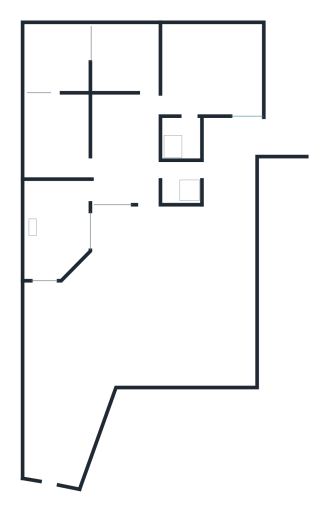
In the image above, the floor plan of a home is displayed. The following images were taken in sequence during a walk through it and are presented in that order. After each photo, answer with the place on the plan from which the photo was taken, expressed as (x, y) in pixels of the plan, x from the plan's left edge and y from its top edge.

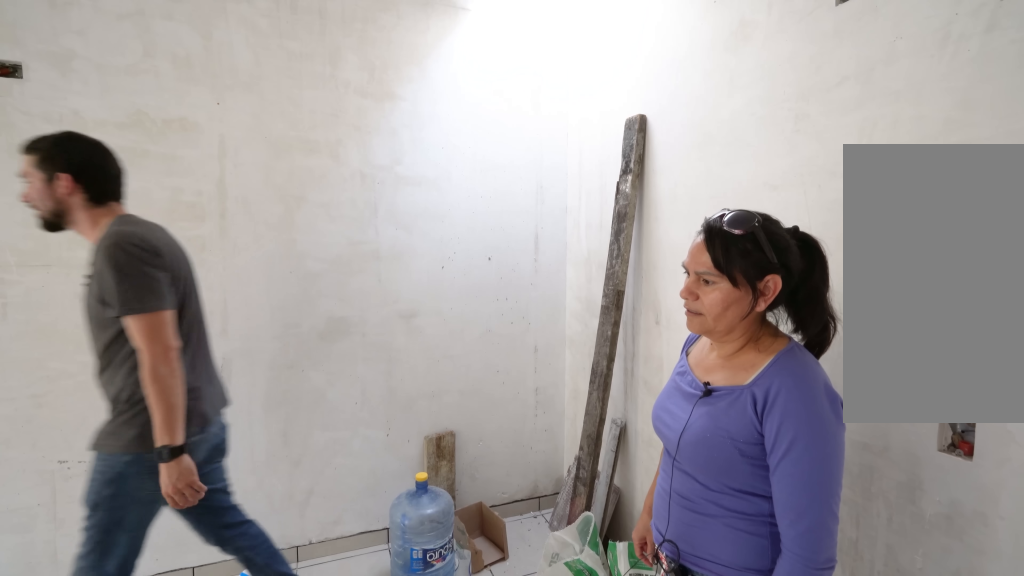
(141, 127)
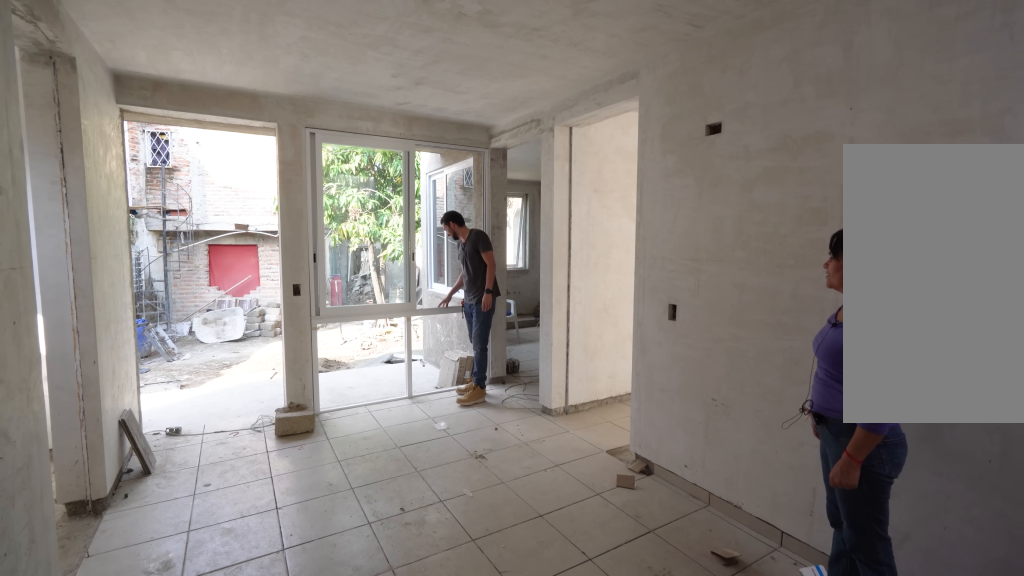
(135, 109)
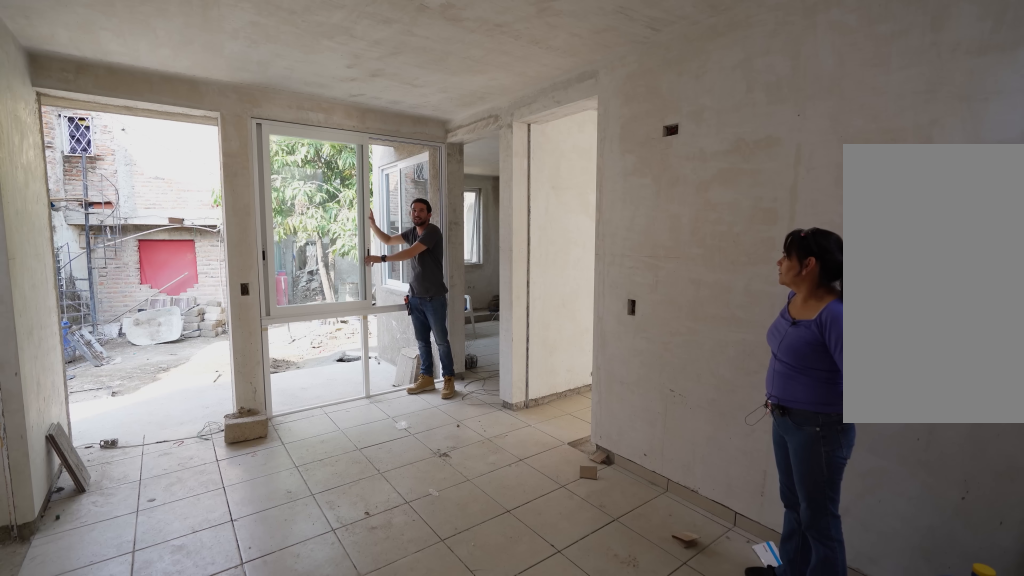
(135, 109)
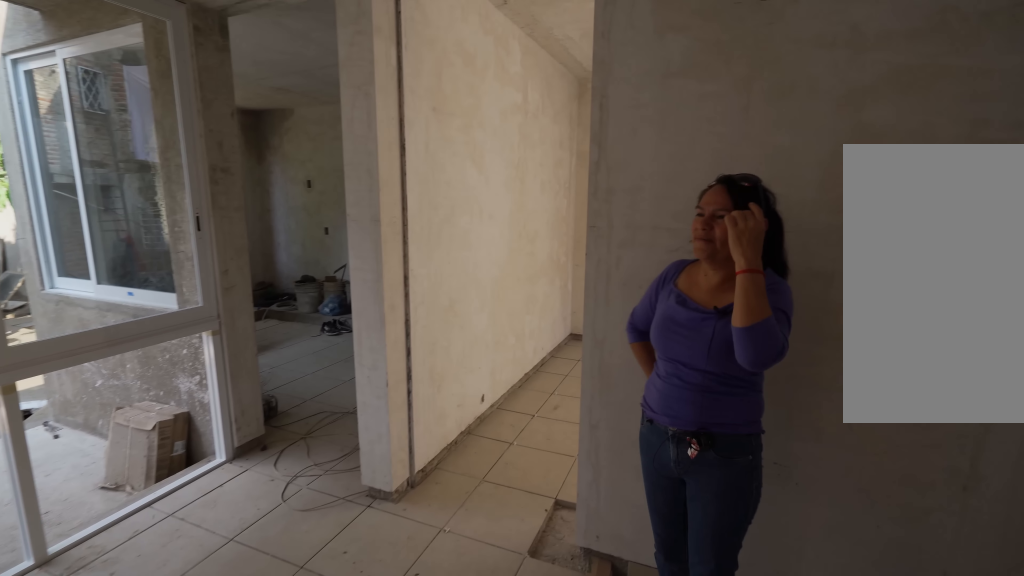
(122, 182)
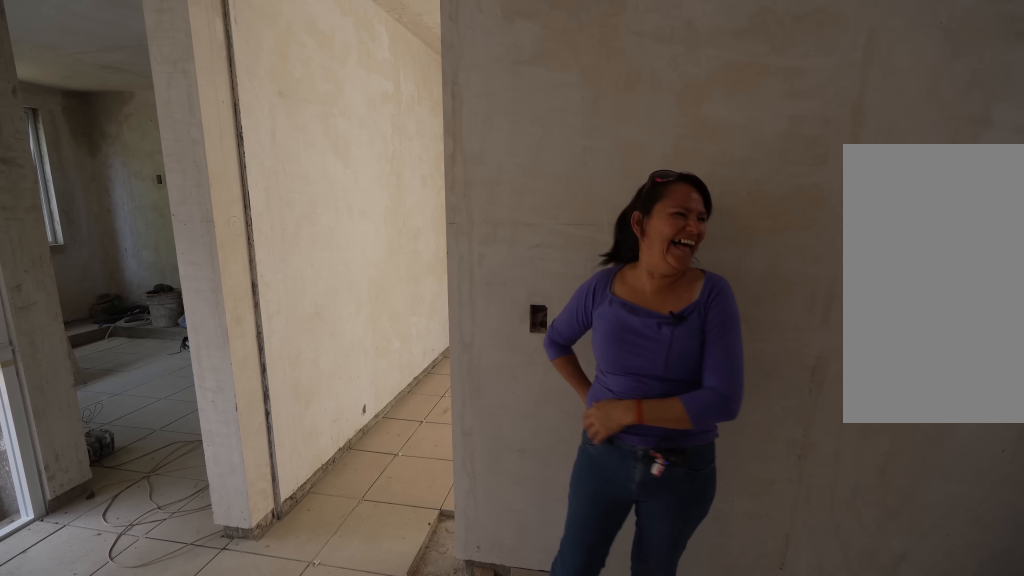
(126, 159)
